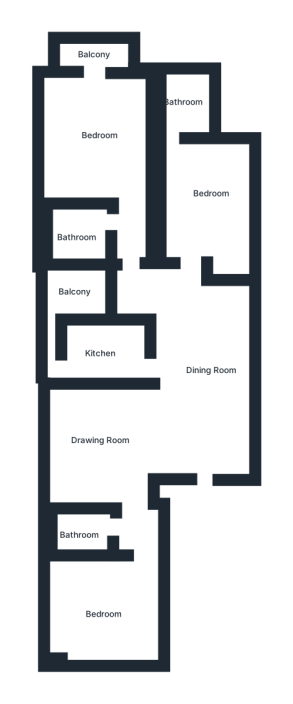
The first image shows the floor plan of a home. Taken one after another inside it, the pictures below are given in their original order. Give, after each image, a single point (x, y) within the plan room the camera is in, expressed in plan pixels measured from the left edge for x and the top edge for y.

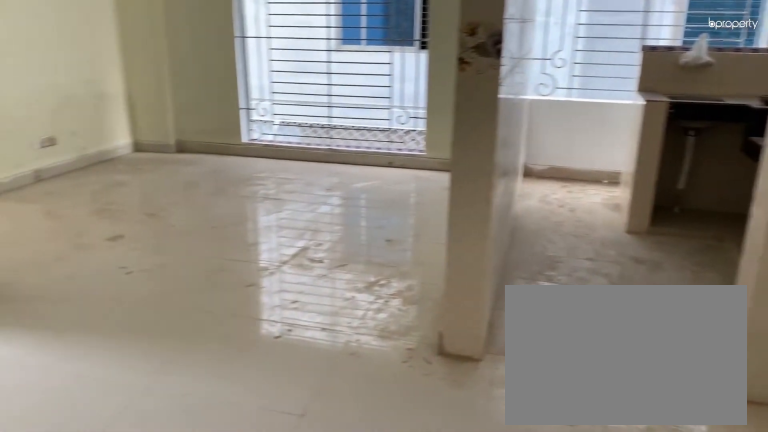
(201, 361)
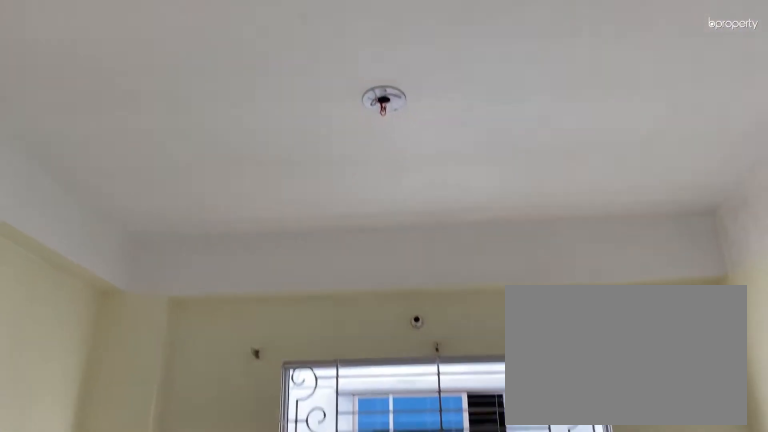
(94, 435)
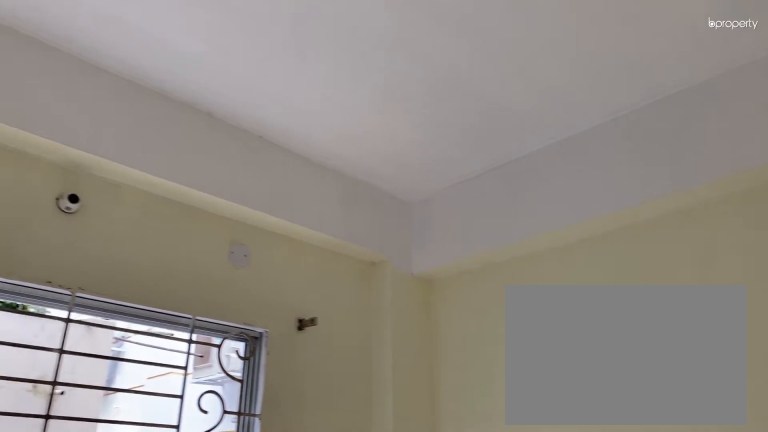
(102, 611)
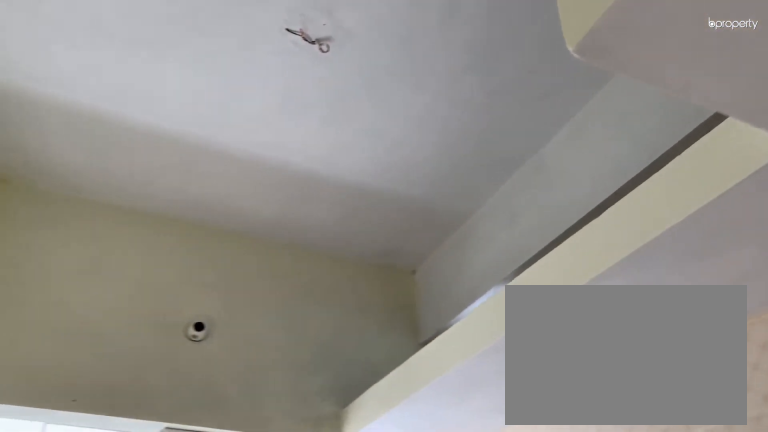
(104, 349)
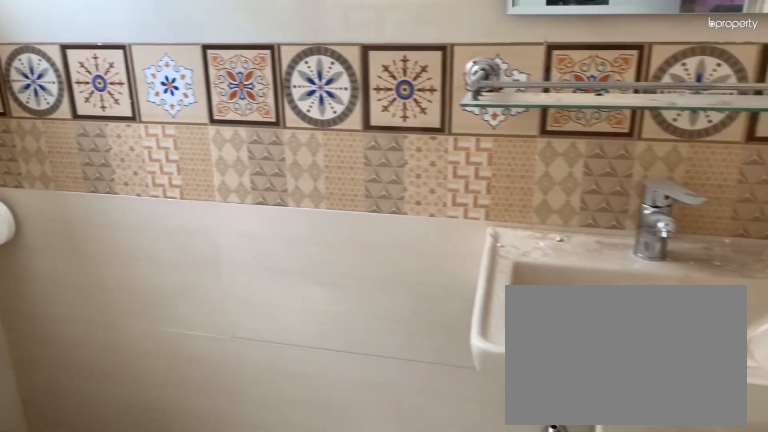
(184, 106)
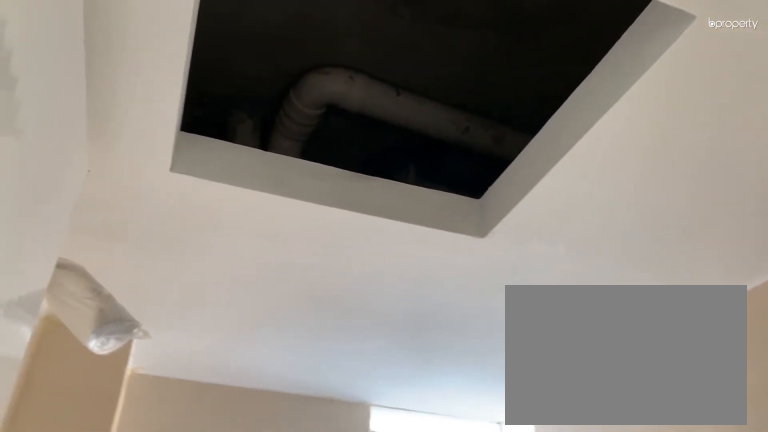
(184, 106)
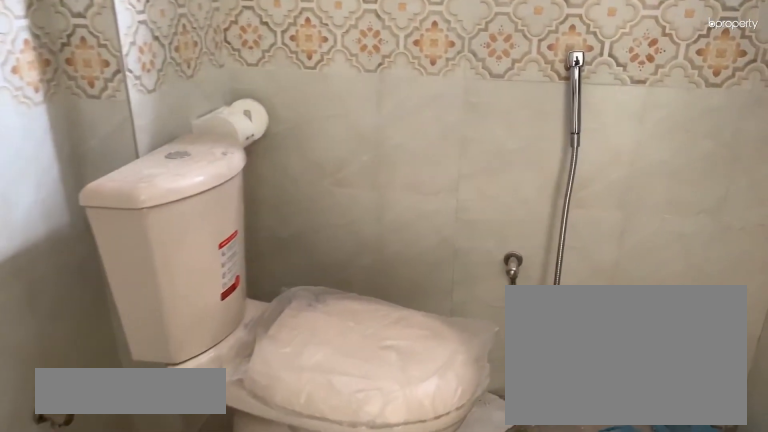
(77, 234)
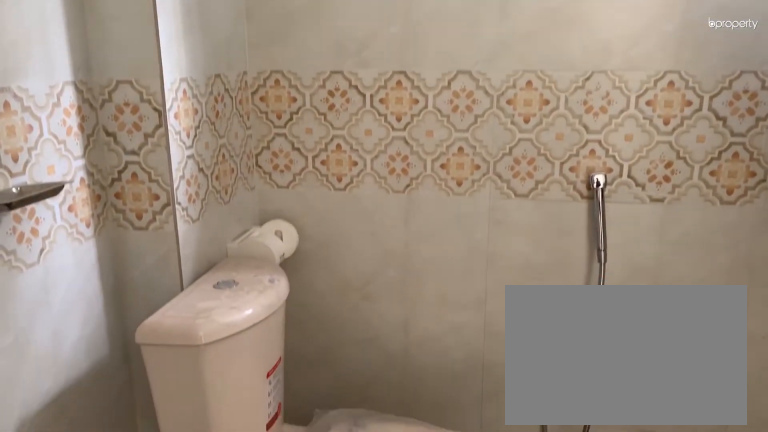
(77, 234)
